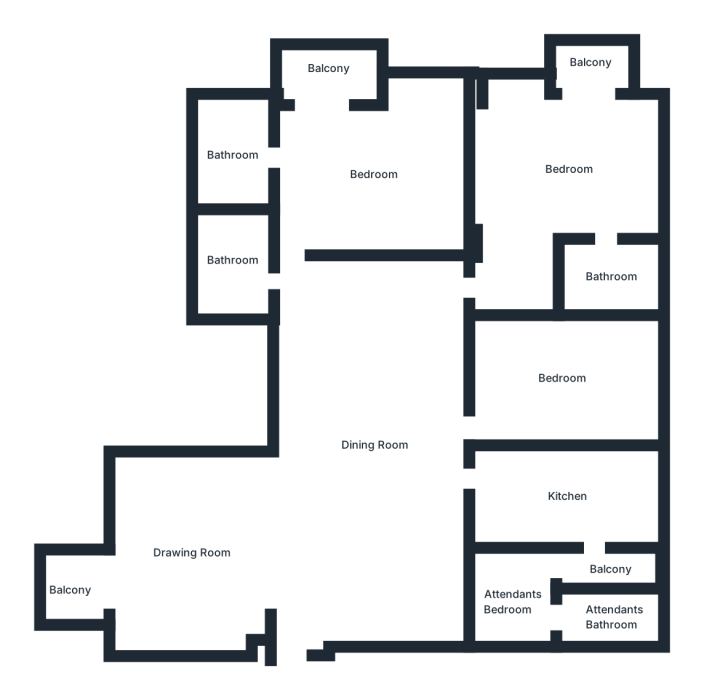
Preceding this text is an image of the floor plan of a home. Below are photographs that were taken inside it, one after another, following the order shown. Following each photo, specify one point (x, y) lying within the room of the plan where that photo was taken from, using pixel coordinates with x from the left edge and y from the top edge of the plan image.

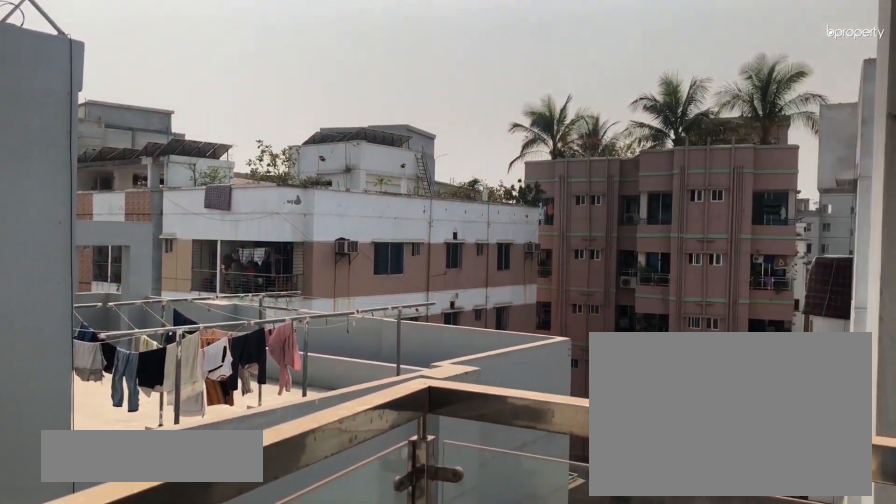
(591, 62)
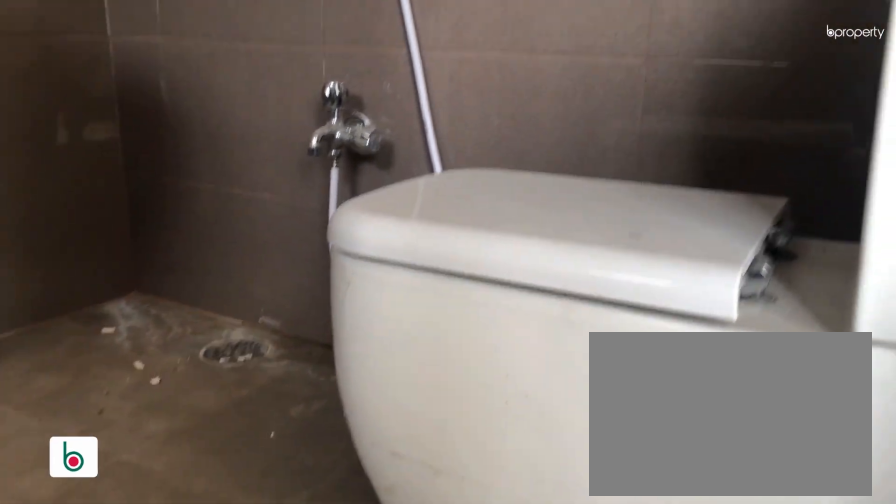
(611, 278)
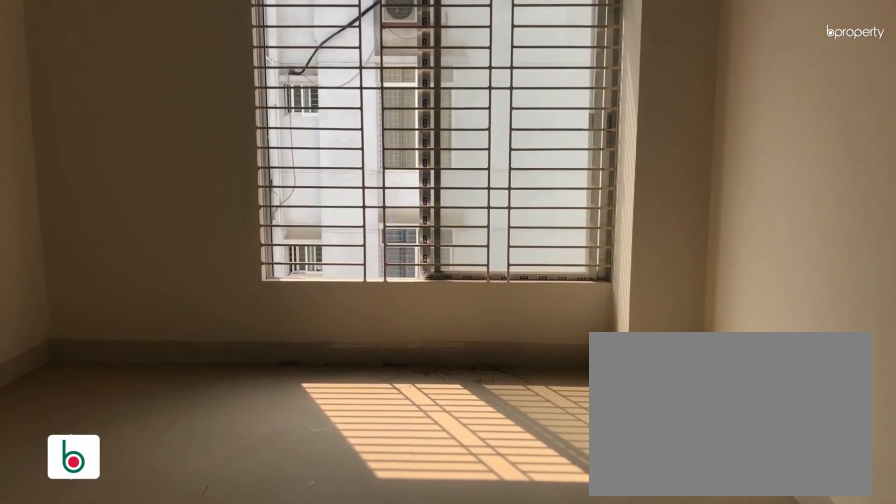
(564, 379)
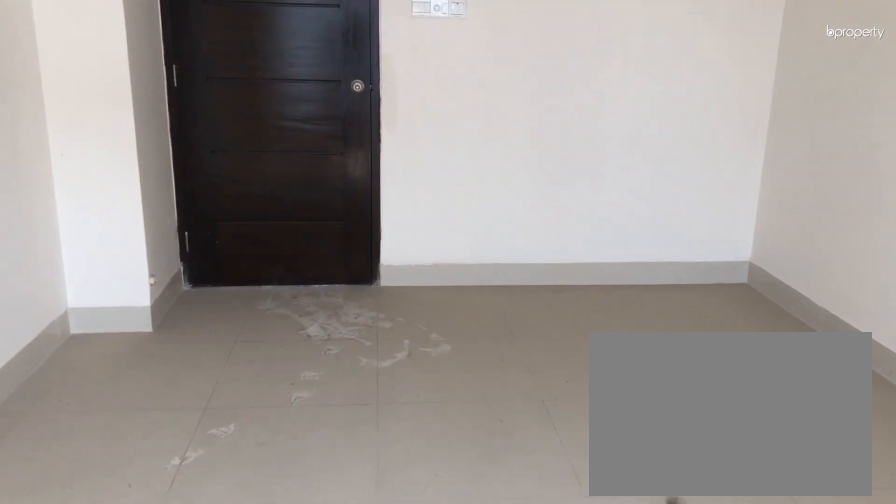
(564, 379)
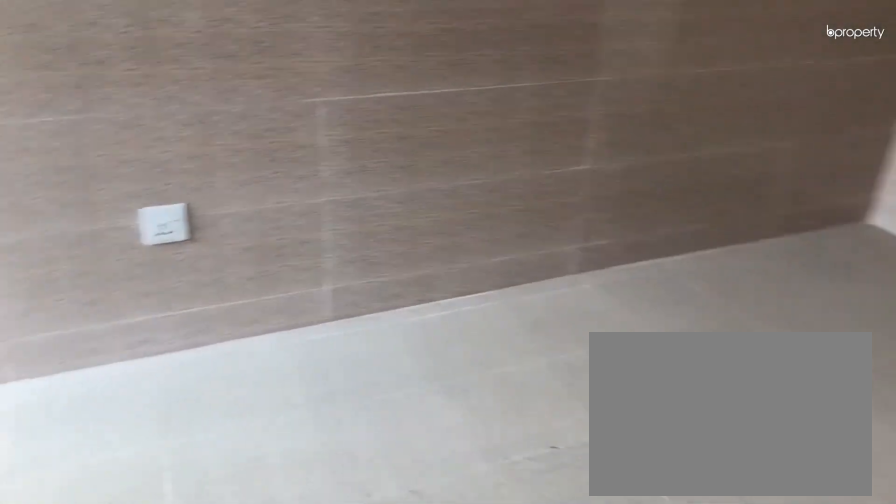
(566, 497)
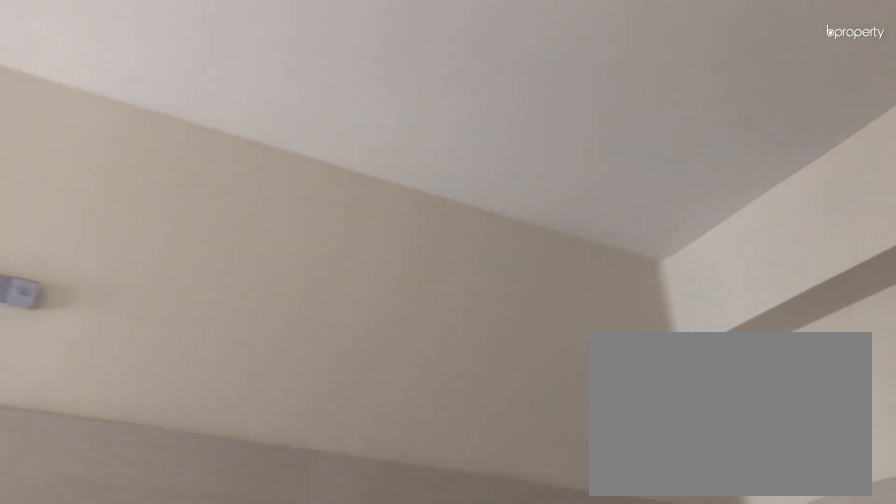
(566, 497)
